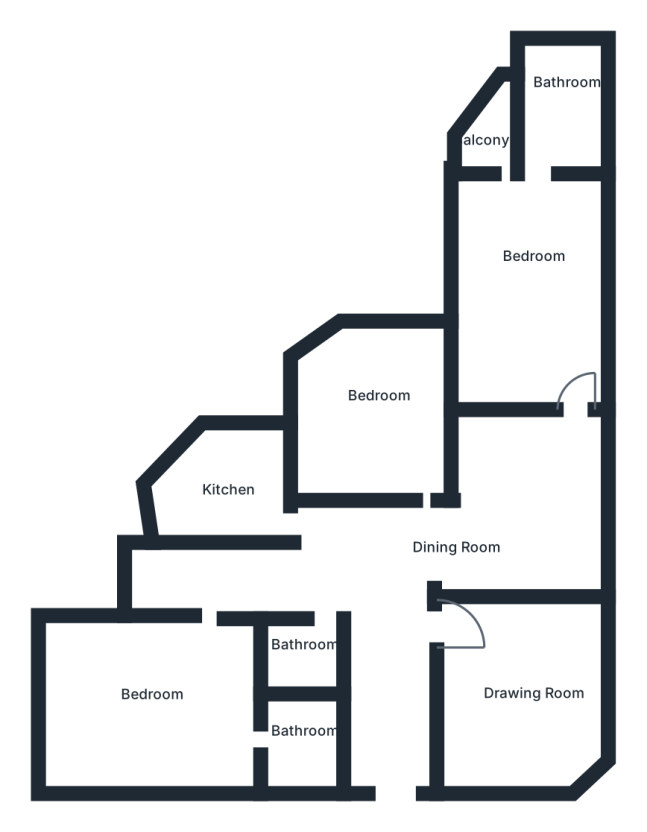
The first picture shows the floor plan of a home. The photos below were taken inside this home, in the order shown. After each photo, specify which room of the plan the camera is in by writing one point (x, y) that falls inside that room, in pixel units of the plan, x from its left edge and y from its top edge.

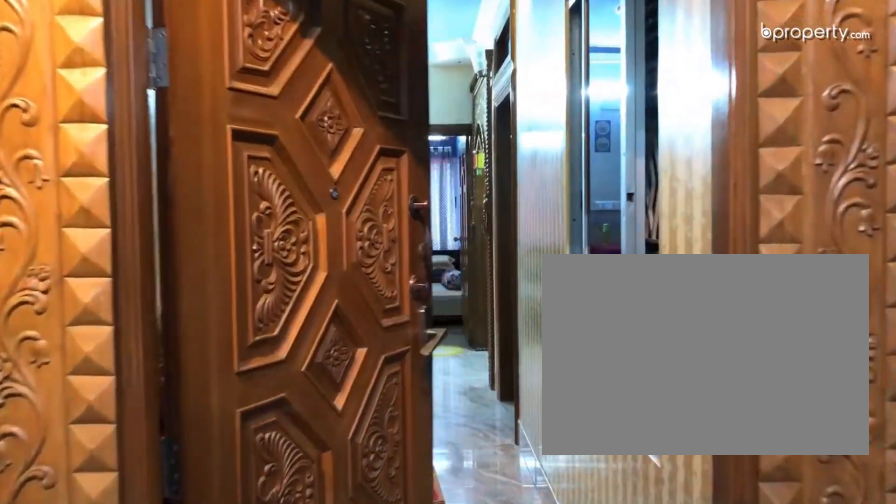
(397, 748)
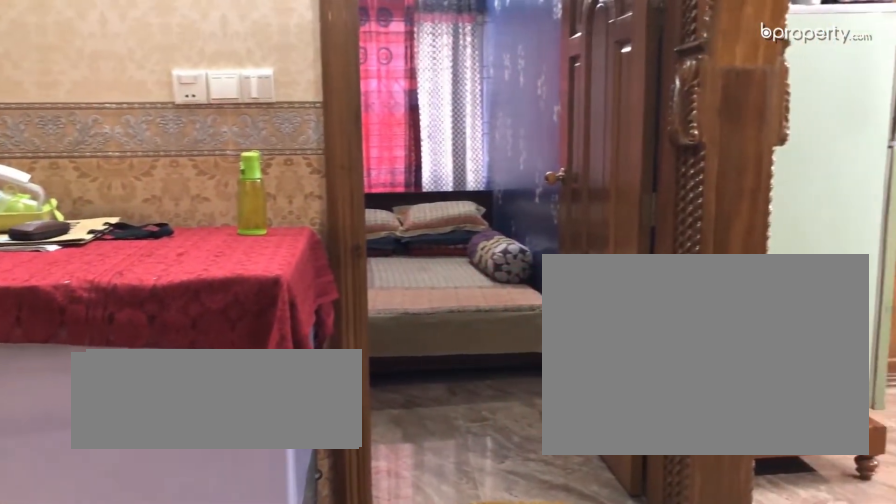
(373, 563)
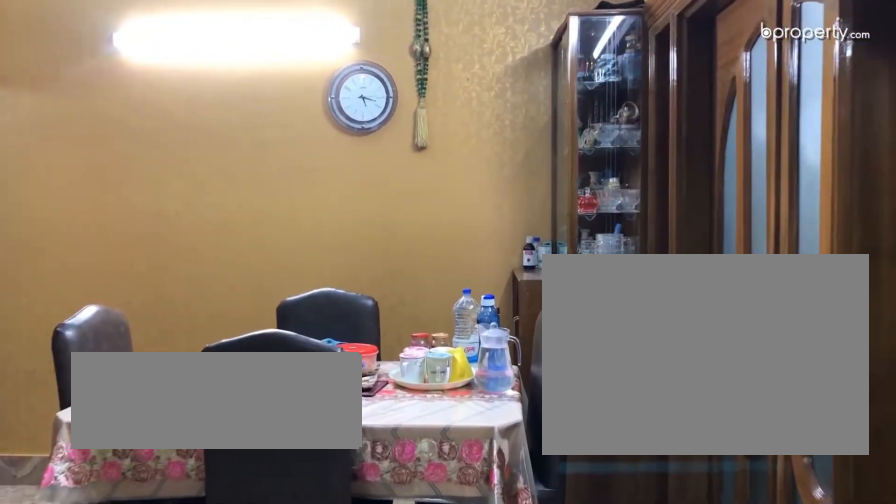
(531, 525)
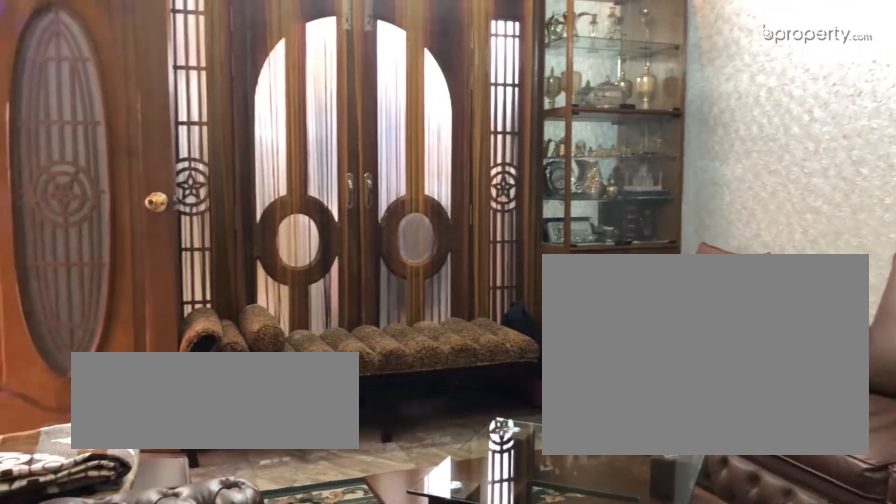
(532, 696)
